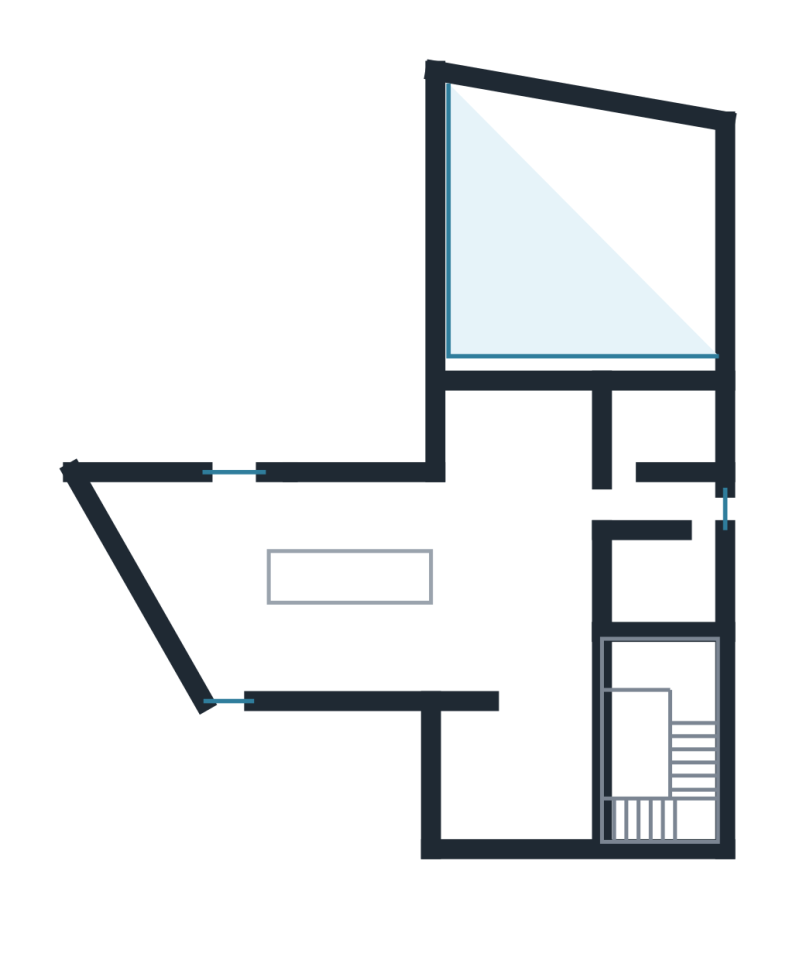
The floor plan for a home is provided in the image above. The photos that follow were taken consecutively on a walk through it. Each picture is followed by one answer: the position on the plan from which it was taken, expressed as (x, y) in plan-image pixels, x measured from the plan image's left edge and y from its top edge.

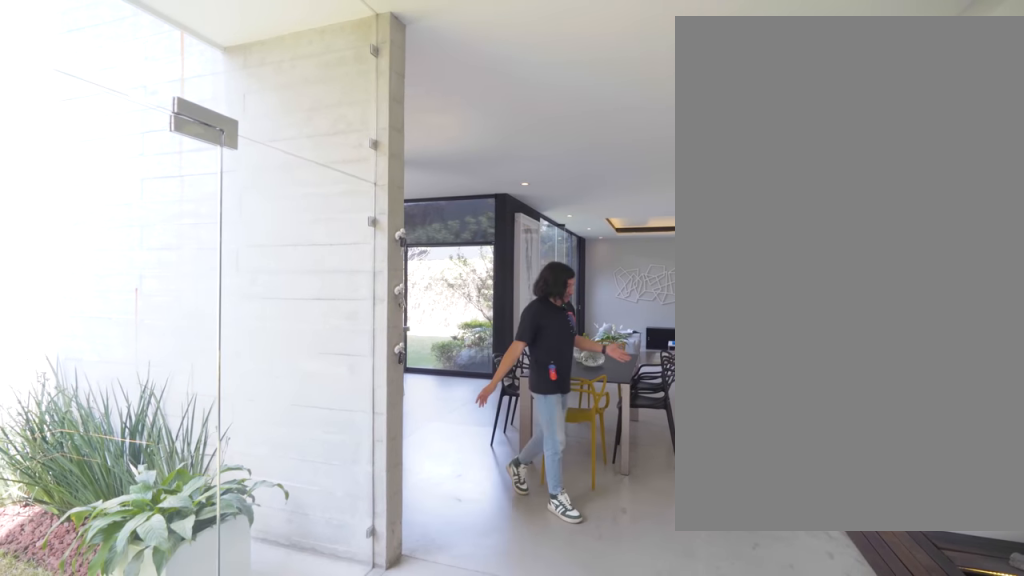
(558, 721)
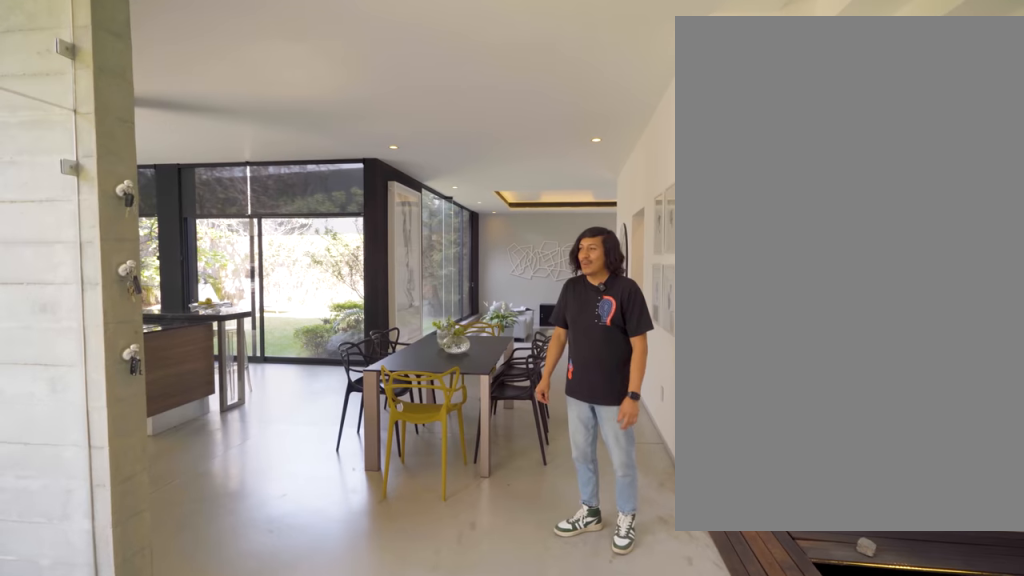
(555, 762)
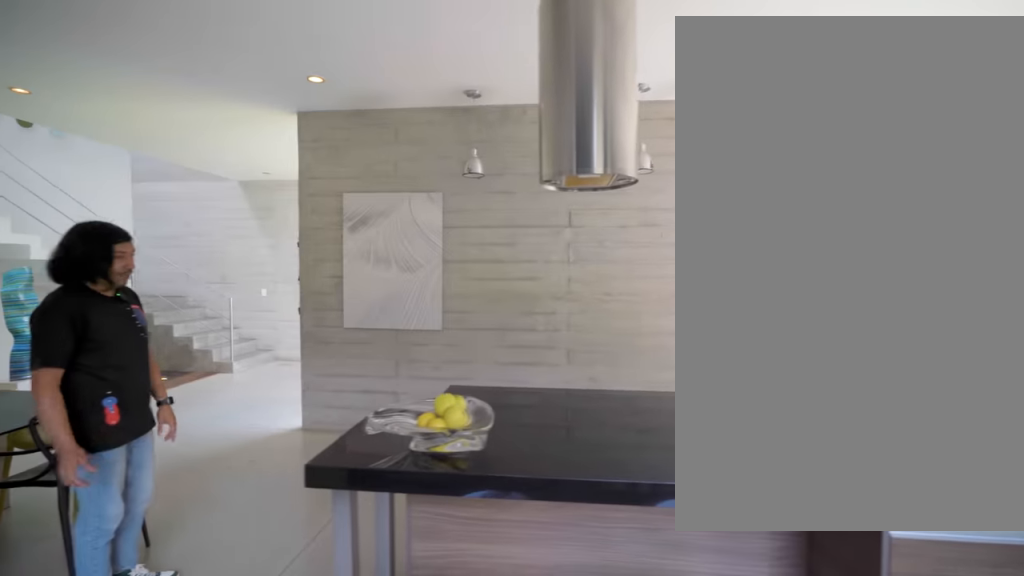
(440, 507)
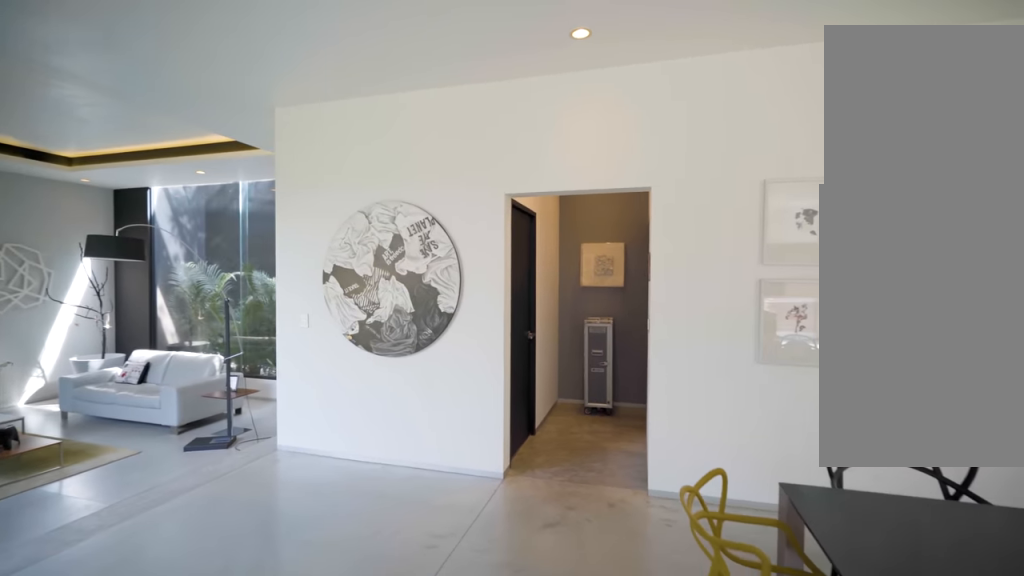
(494, 512)
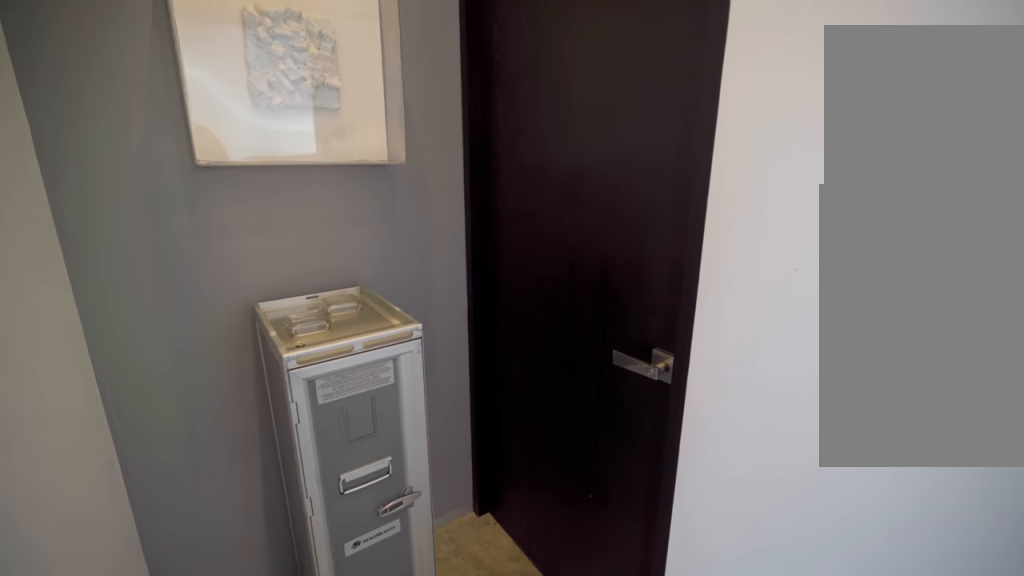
(674, 501)
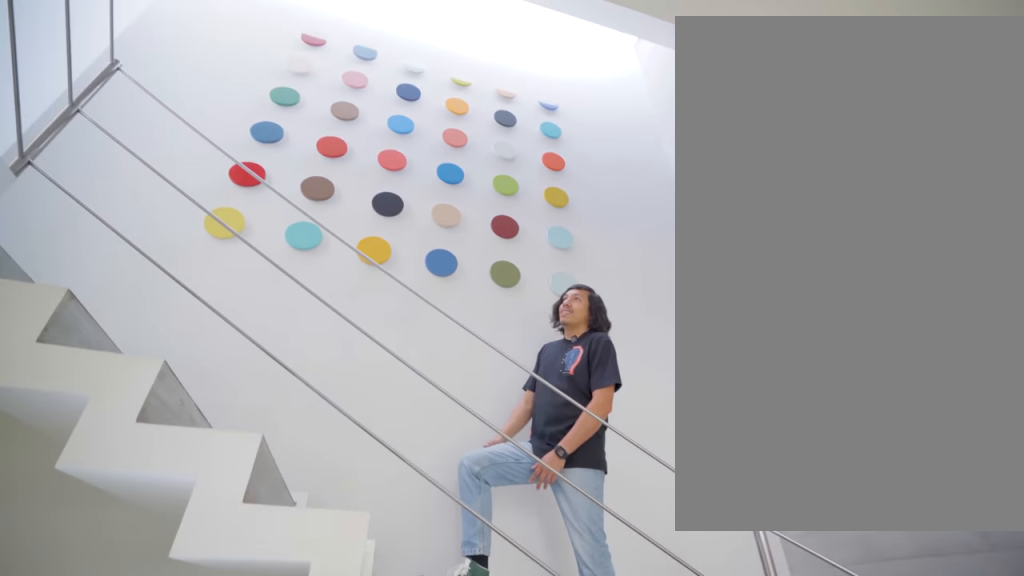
(563, 731)
